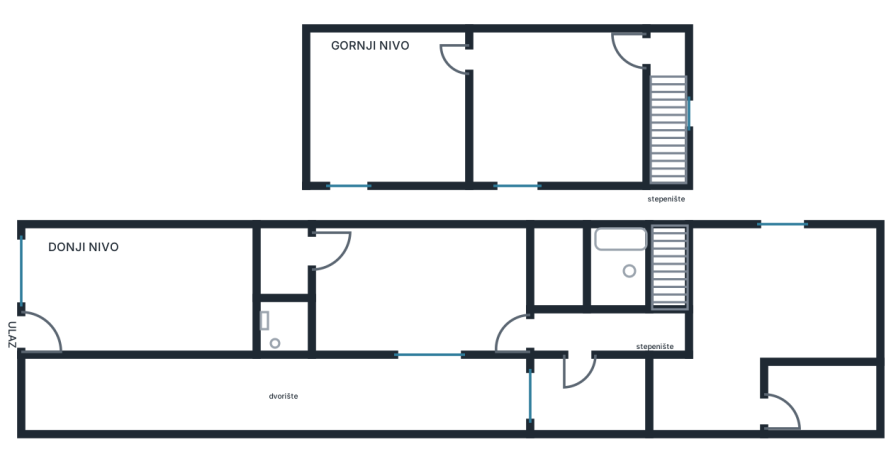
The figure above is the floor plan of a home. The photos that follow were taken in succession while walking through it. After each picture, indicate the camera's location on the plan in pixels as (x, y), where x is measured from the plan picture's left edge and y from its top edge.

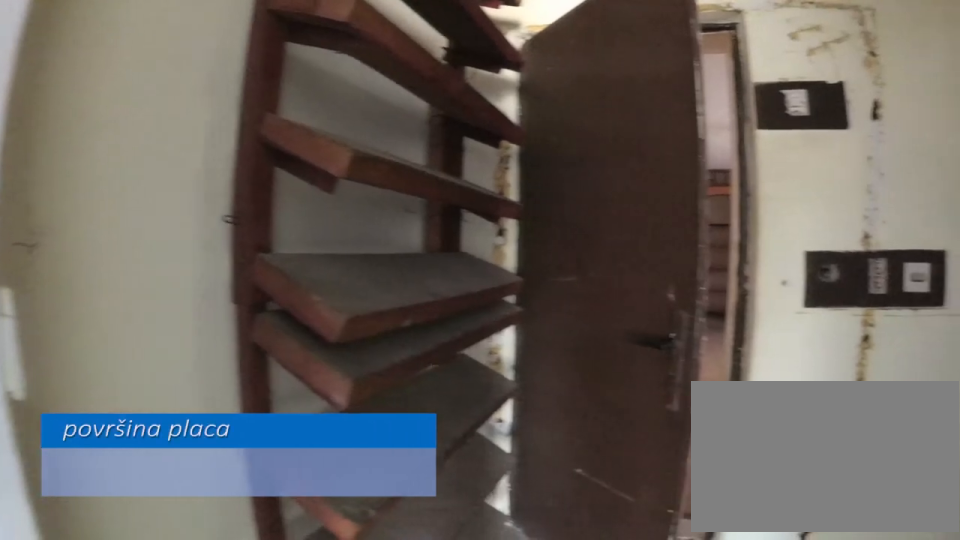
(239, 272)
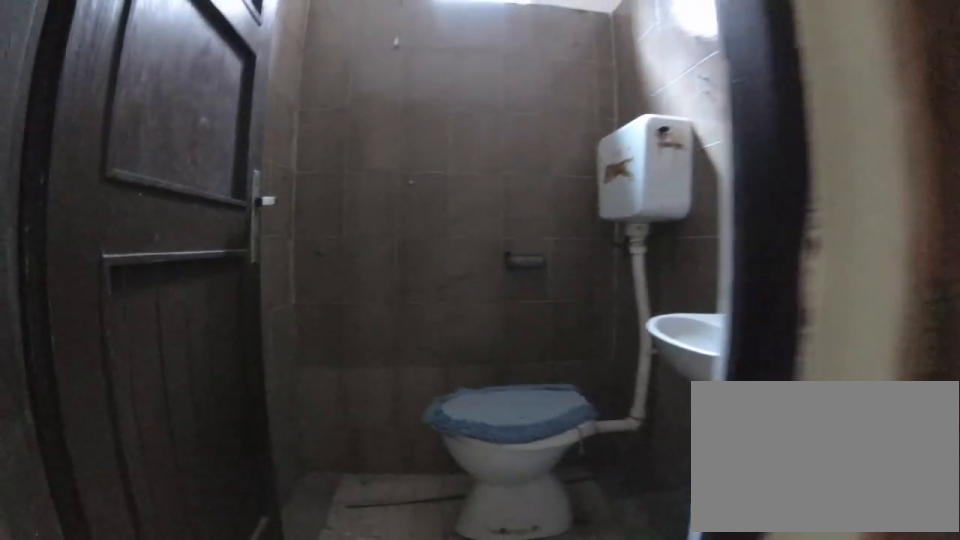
(285, 257)
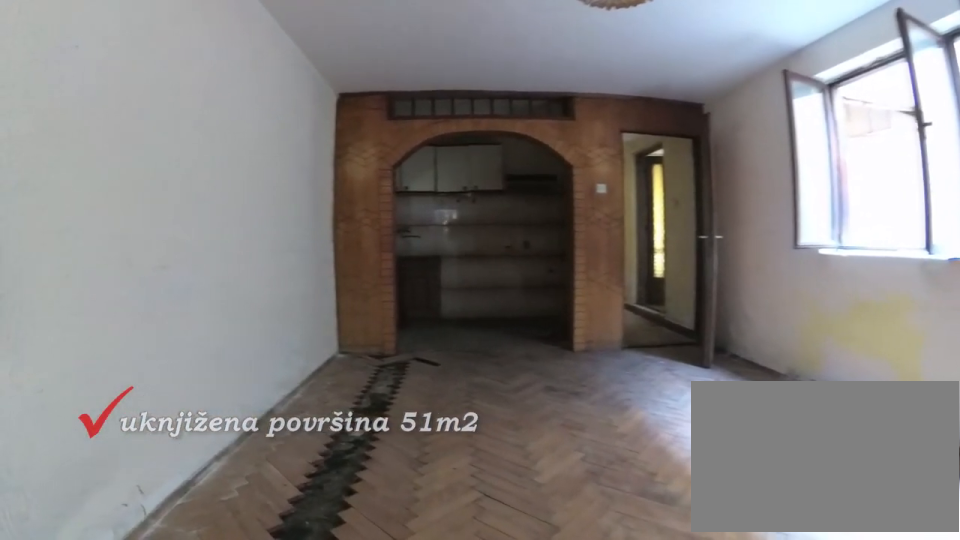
(339, 253)
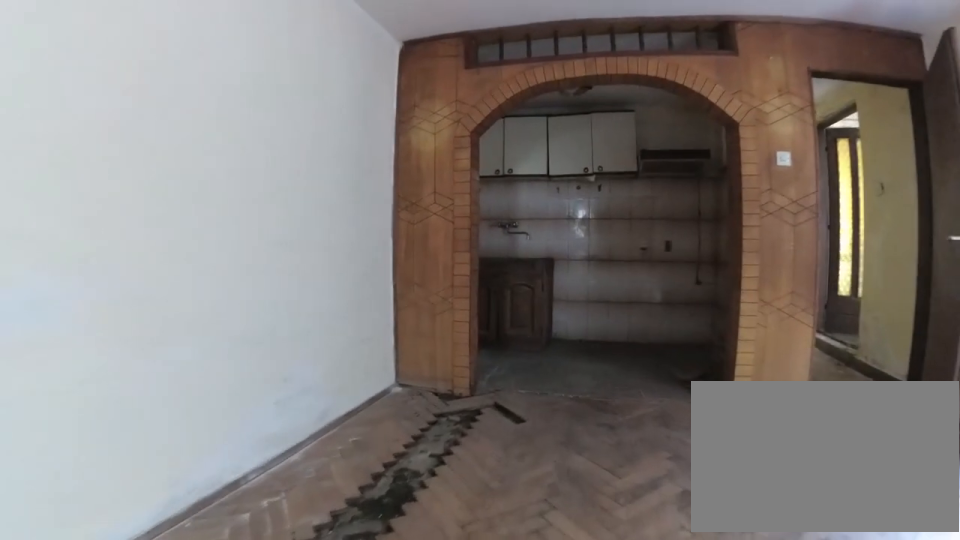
(389, 253)
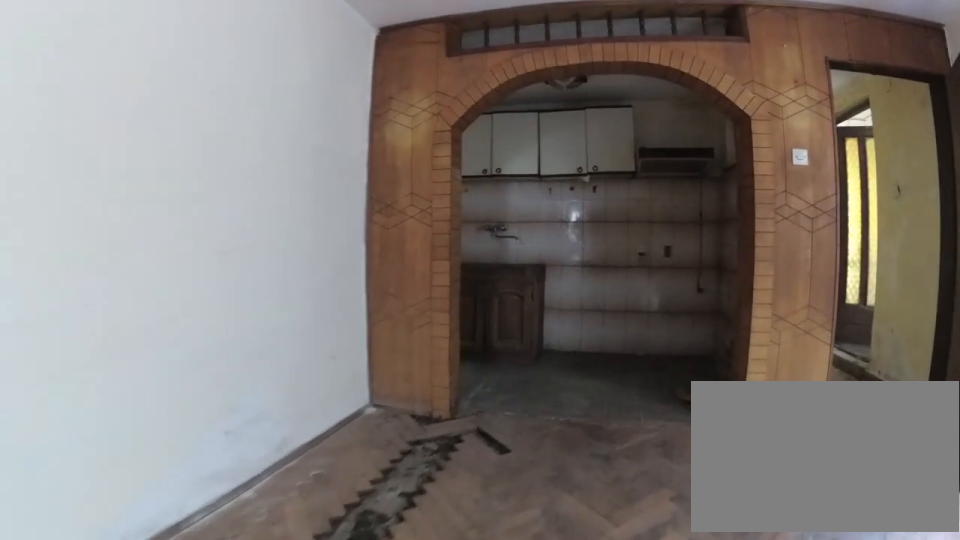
(400, 253)
